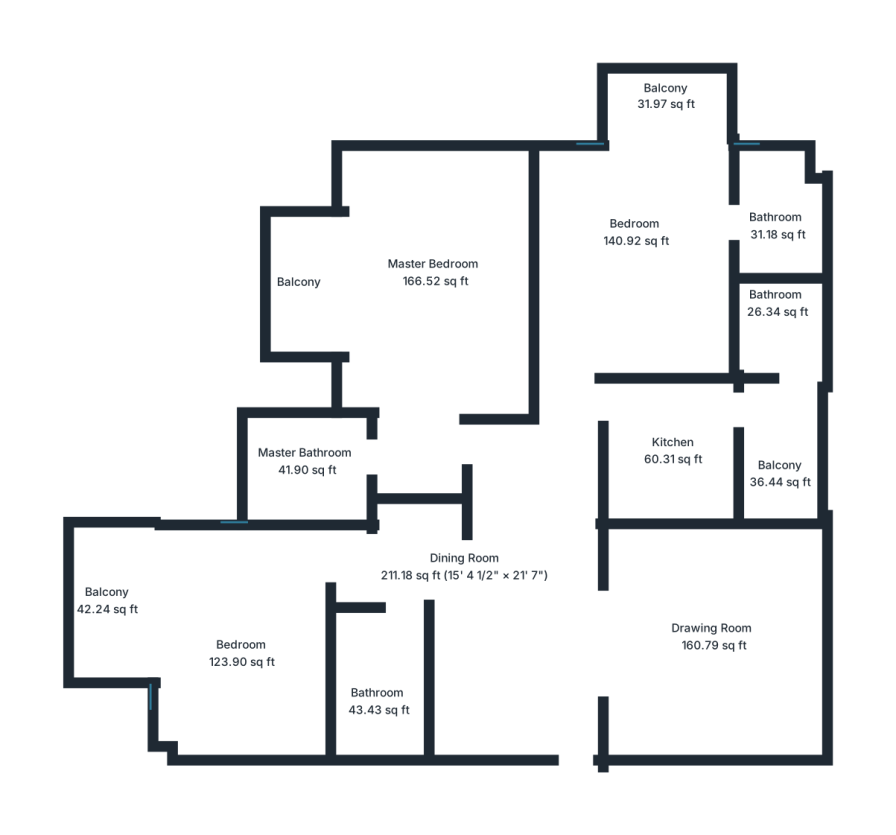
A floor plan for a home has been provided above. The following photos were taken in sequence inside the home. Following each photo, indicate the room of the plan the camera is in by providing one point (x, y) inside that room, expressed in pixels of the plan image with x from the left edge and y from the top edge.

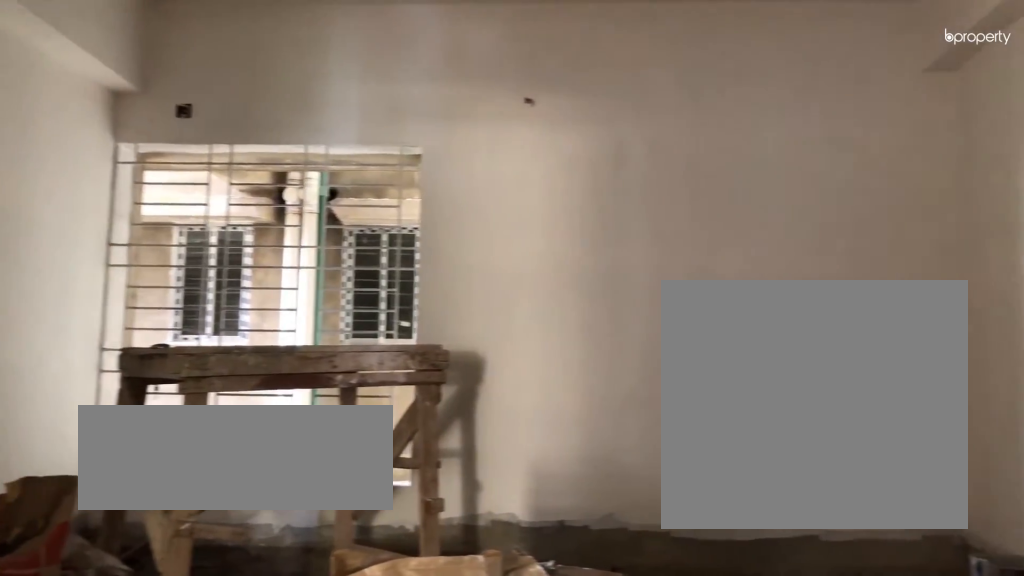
(715, 643)
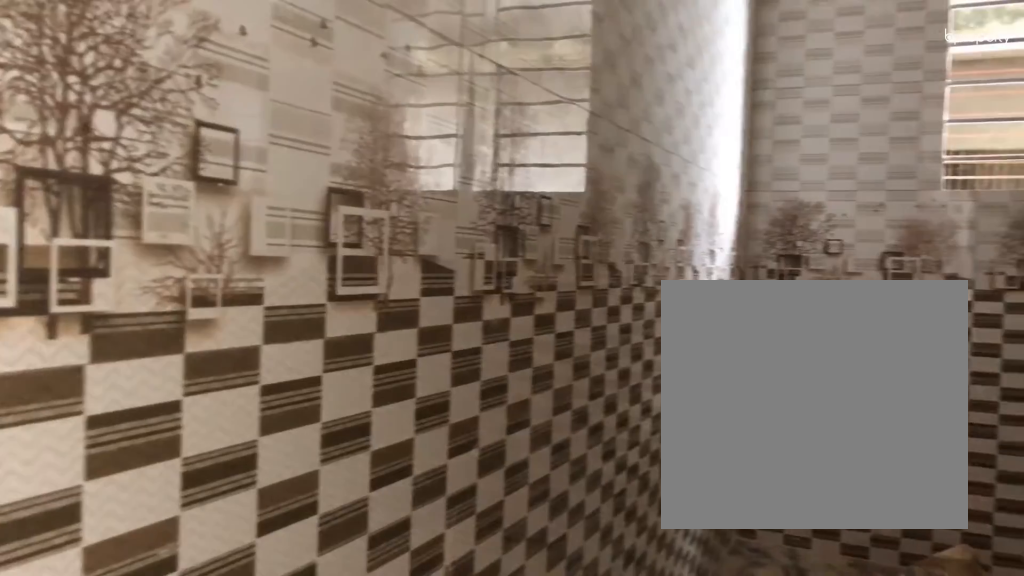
(377, 702)
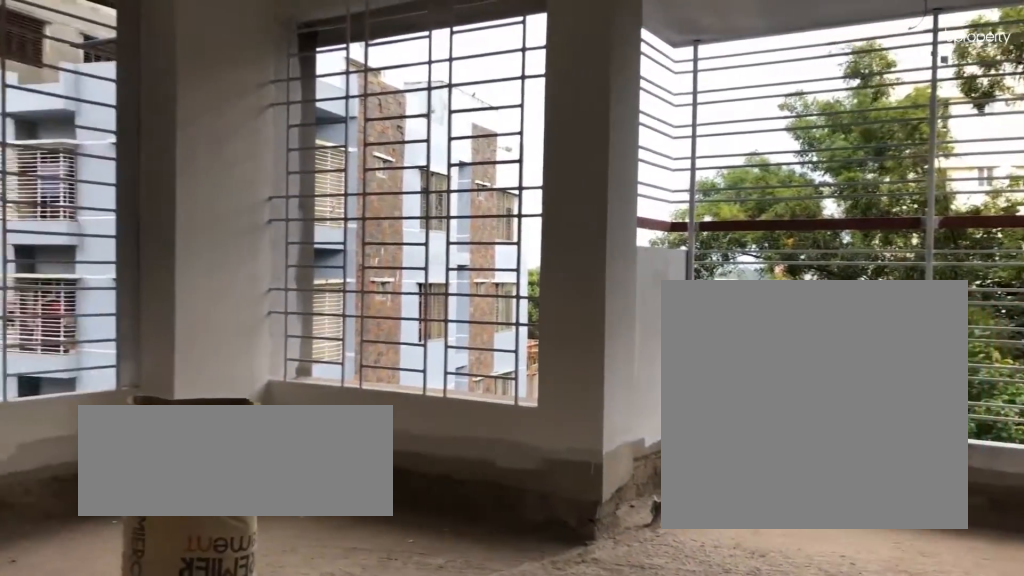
(243, 652)
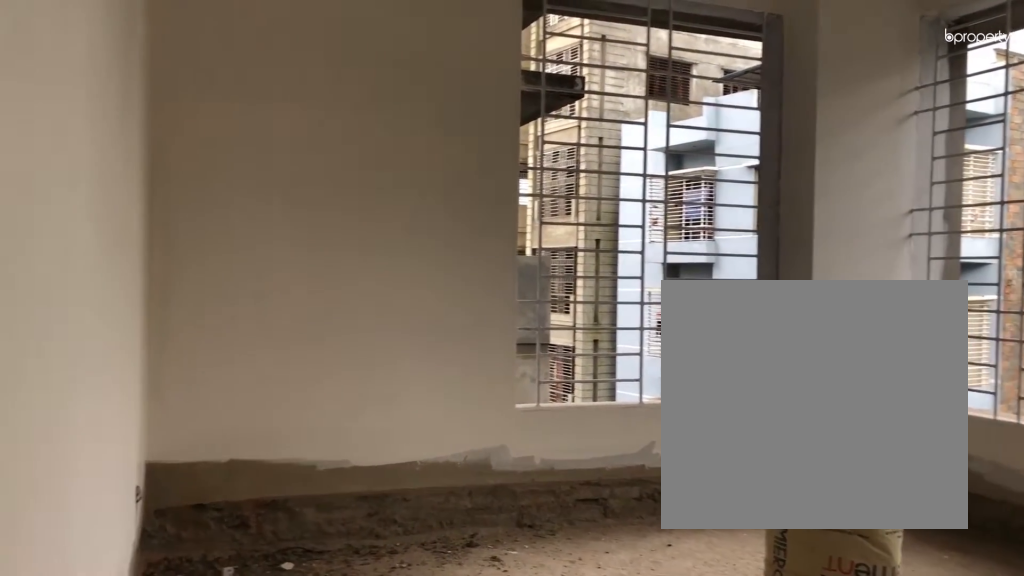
(243, 652)
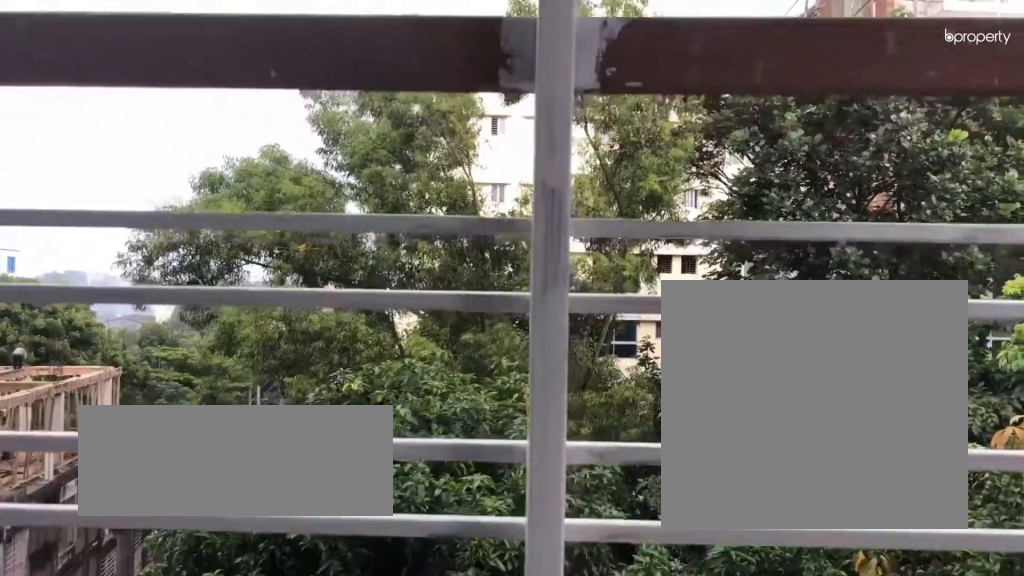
(110, 595)
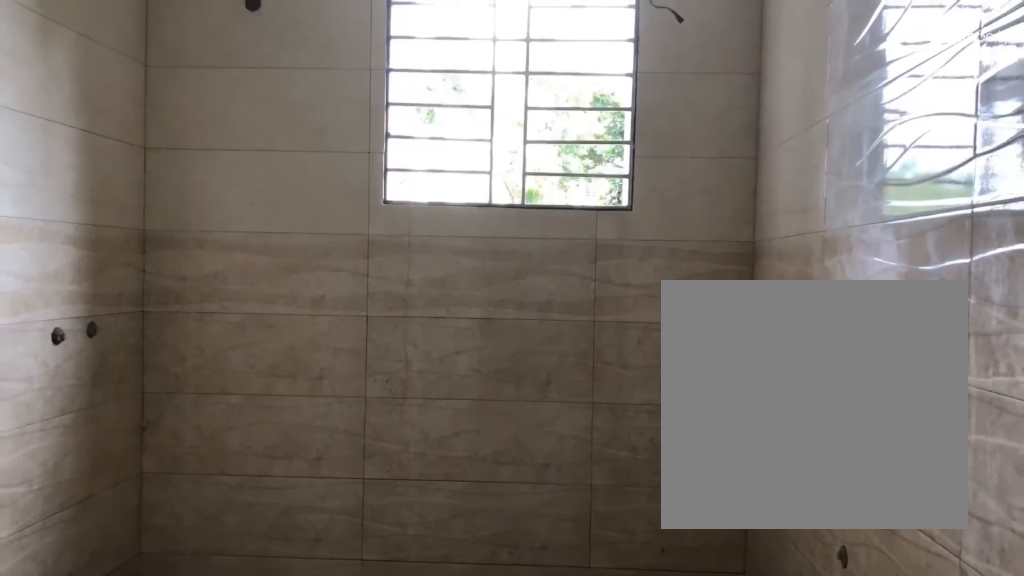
(311, 458)
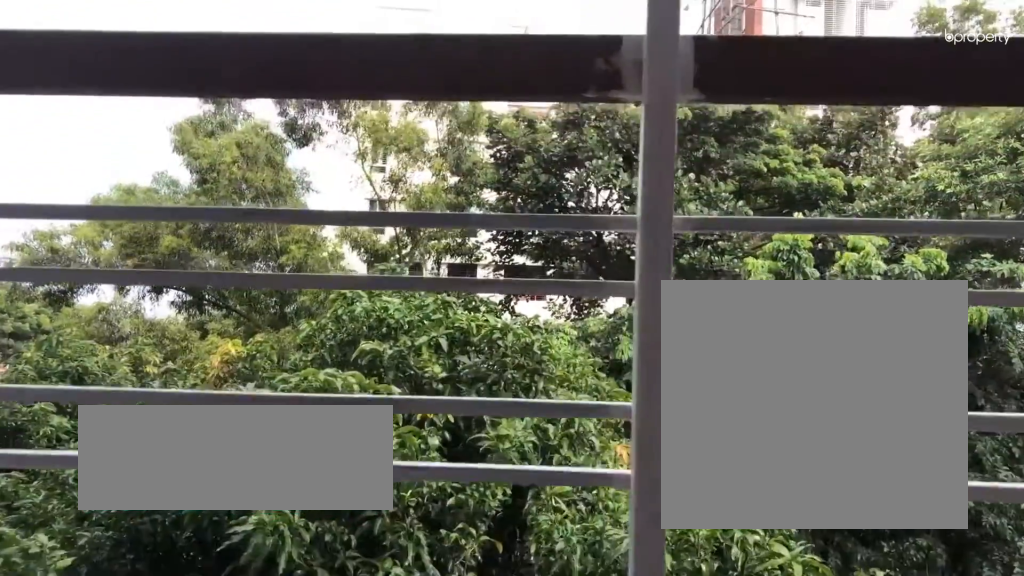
(298, 288)
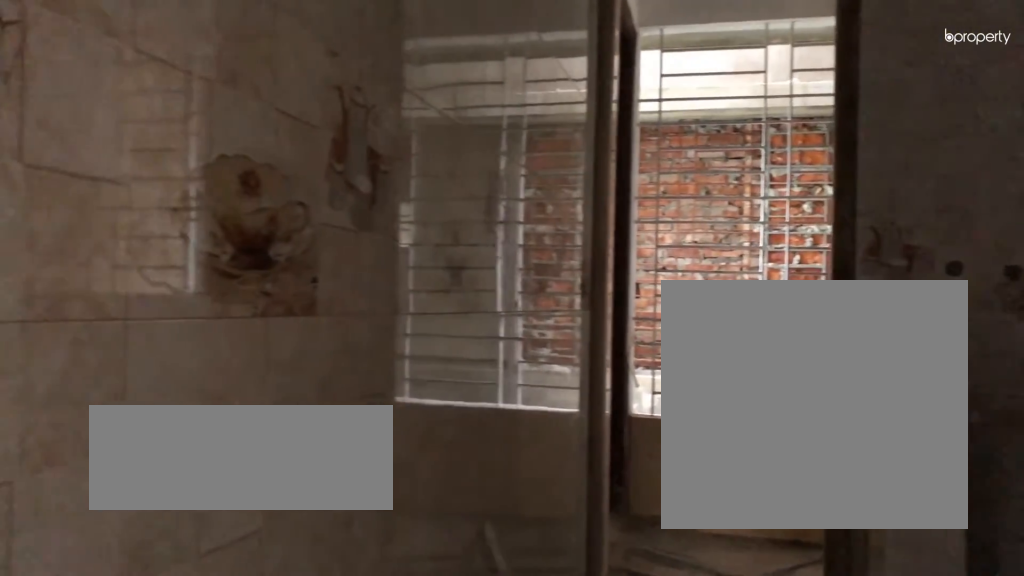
(669, 453)
